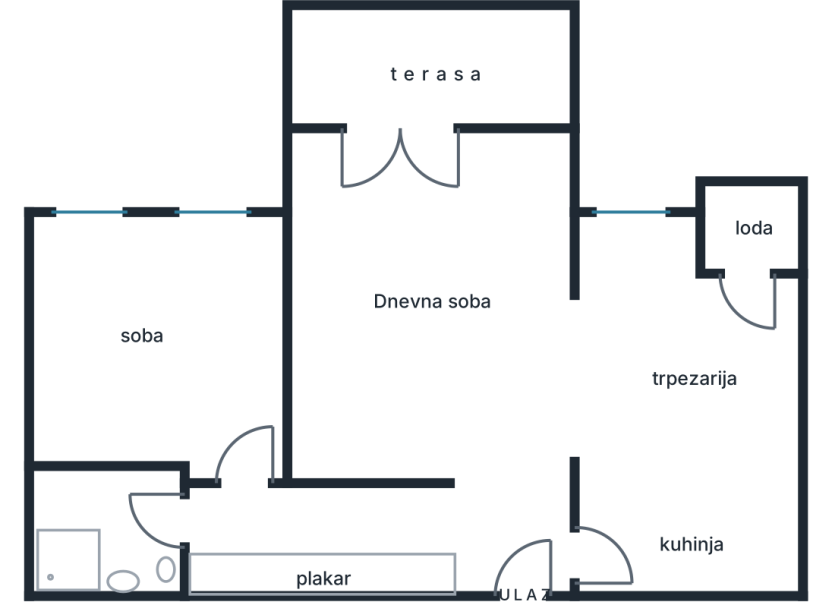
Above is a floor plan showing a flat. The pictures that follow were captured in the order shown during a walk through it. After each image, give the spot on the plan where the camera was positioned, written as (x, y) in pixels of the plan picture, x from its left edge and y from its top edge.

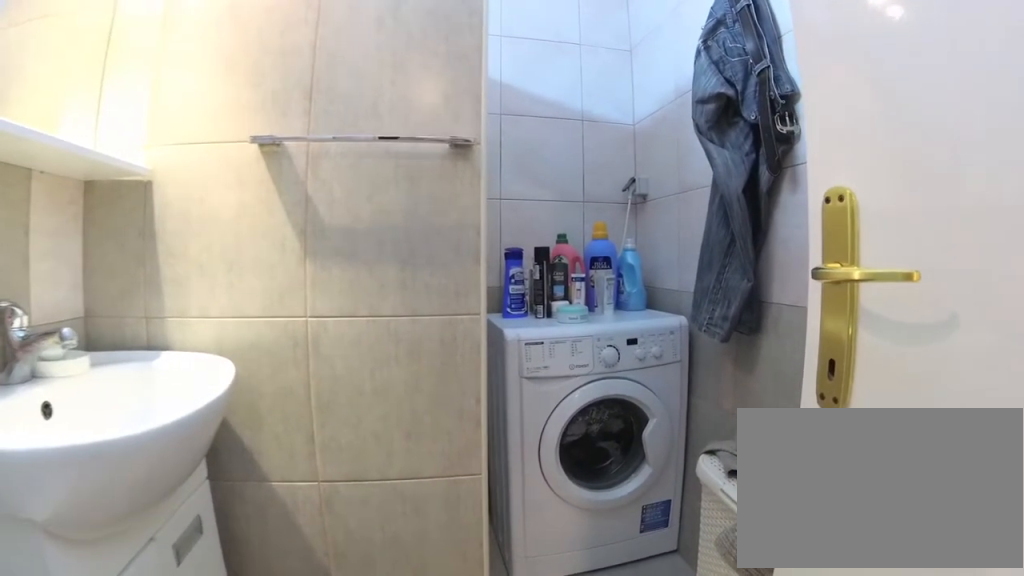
(172, 518)
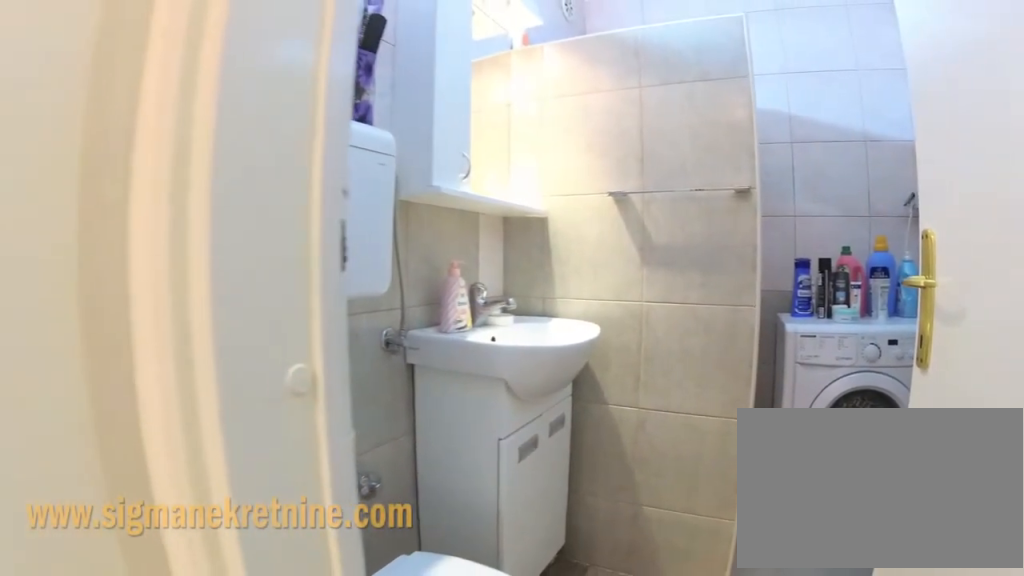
(223, 506)
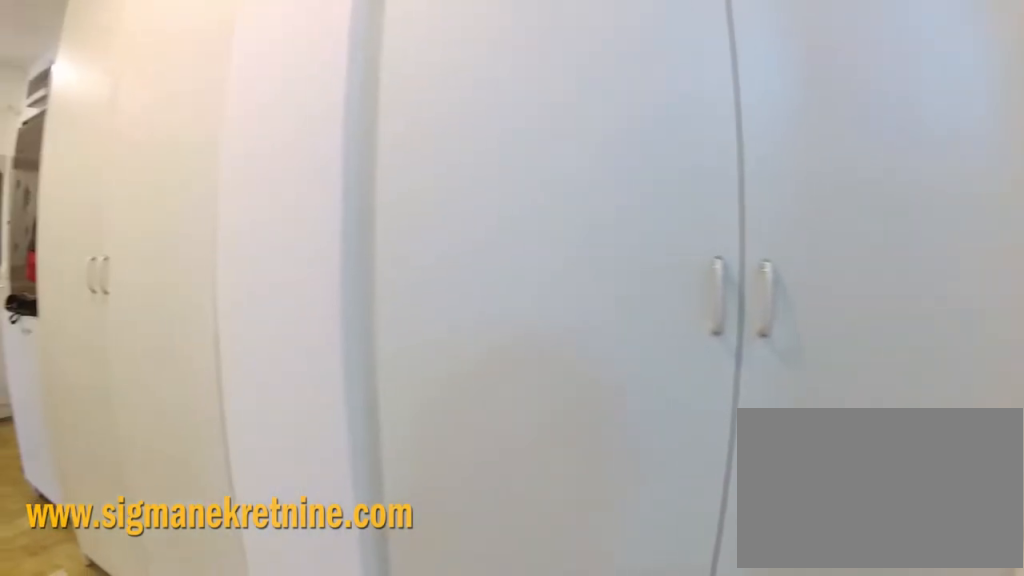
(203, 494)
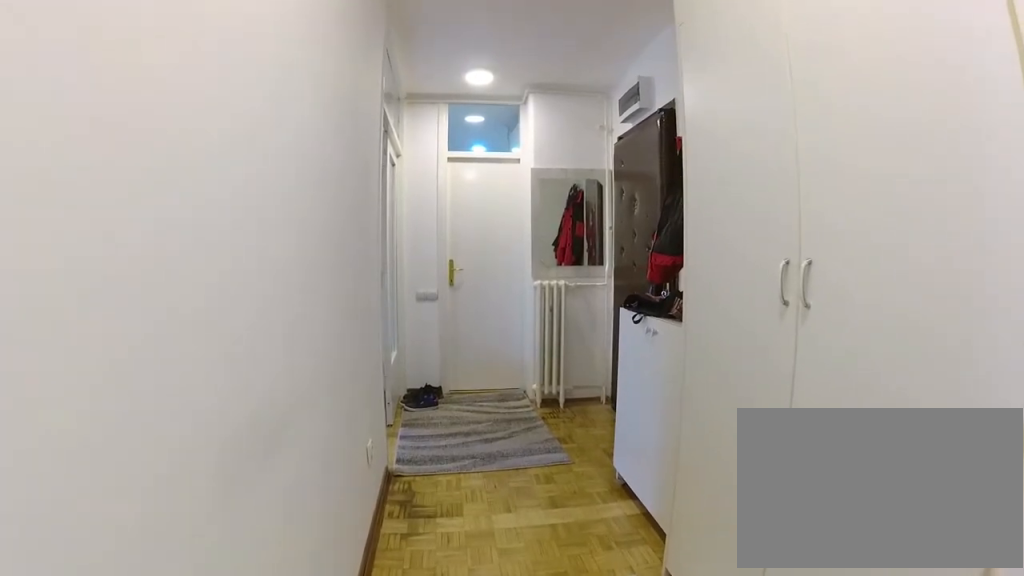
(210, 515)
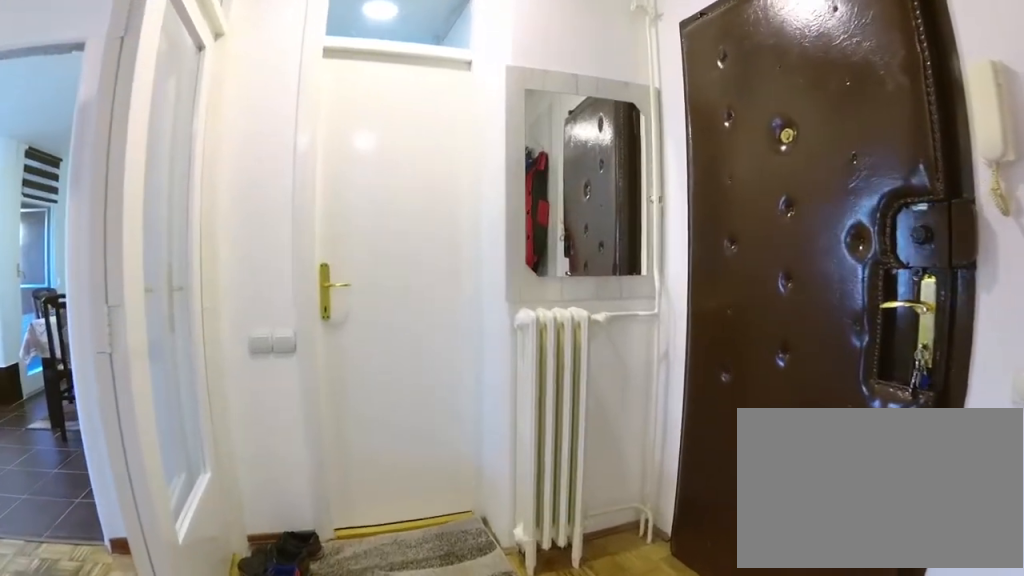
(377, 514)
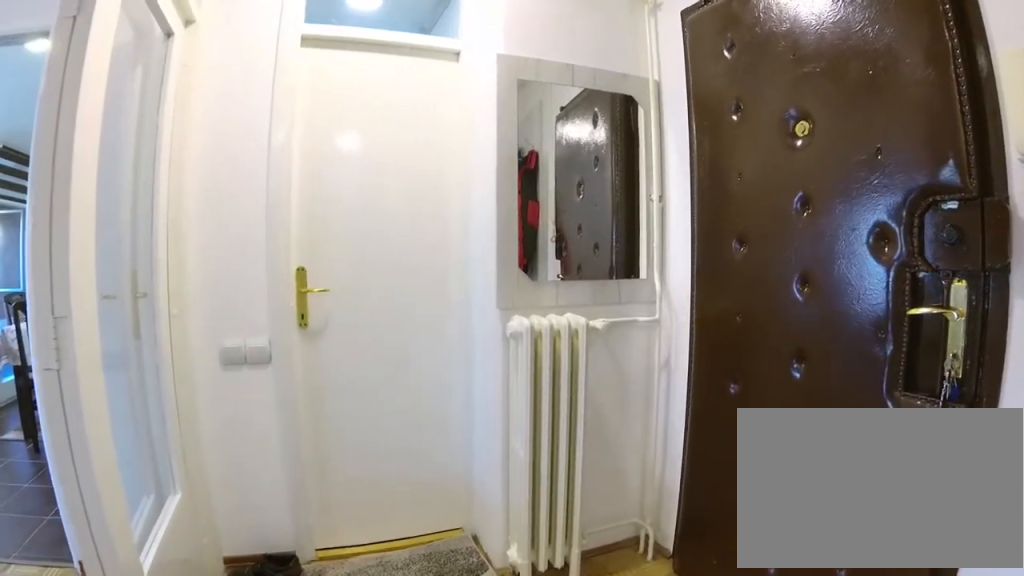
(392, 513)
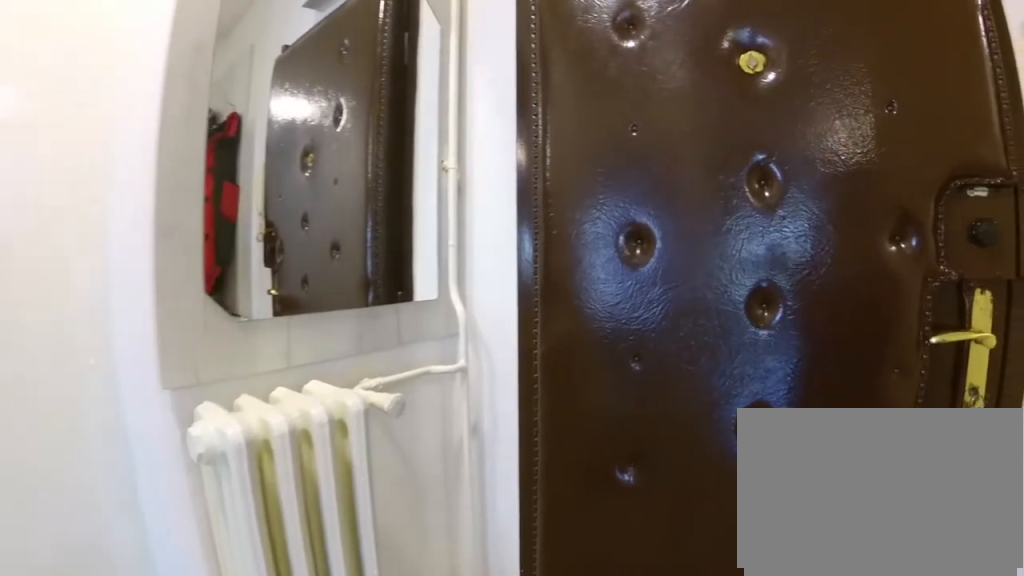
(485, 513)
